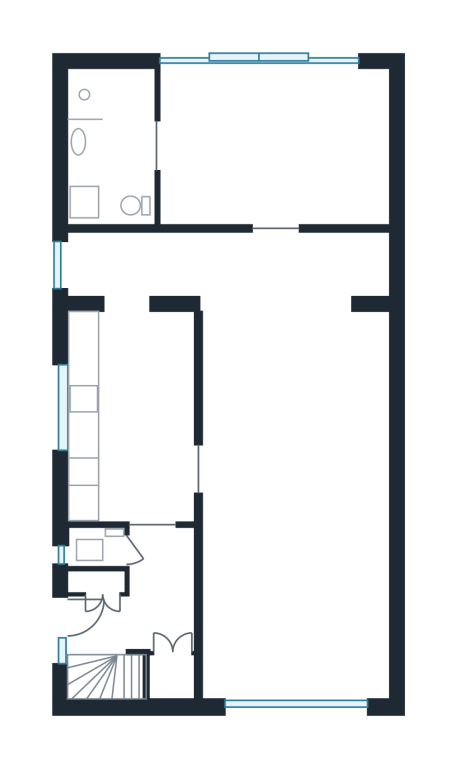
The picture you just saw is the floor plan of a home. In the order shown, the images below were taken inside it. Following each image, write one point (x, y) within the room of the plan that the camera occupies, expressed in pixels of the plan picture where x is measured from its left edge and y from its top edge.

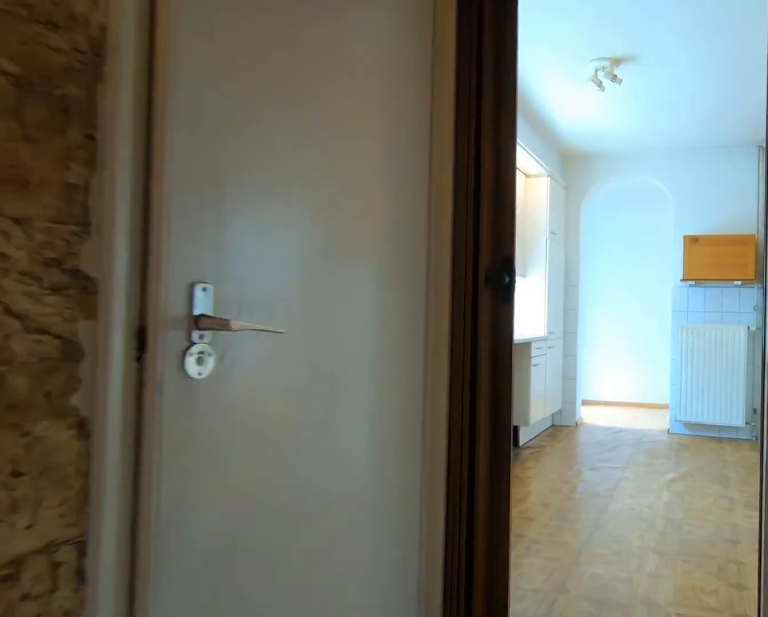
(142, 599)
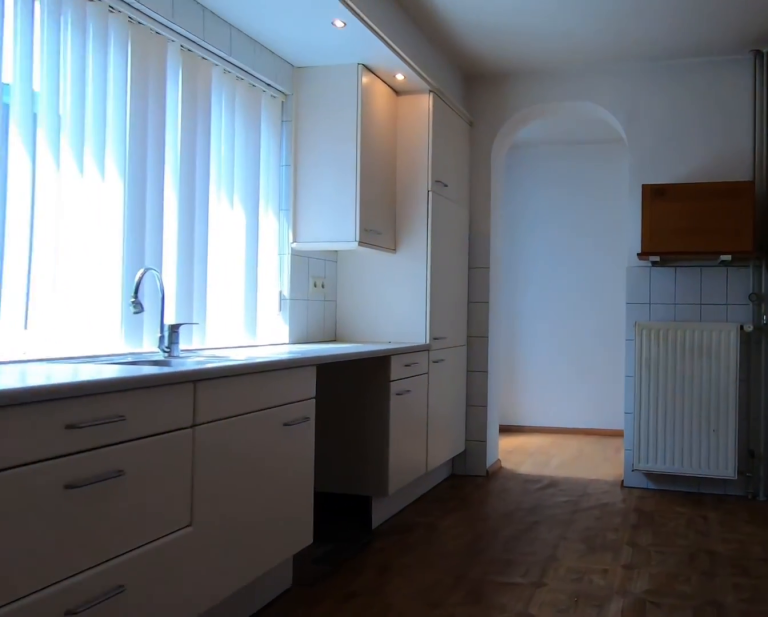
(146, 415)
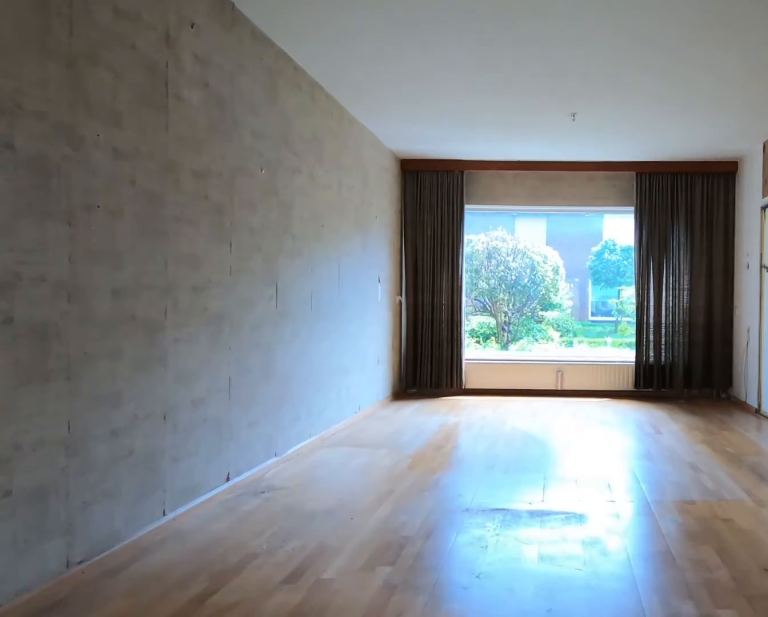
(293, 502)
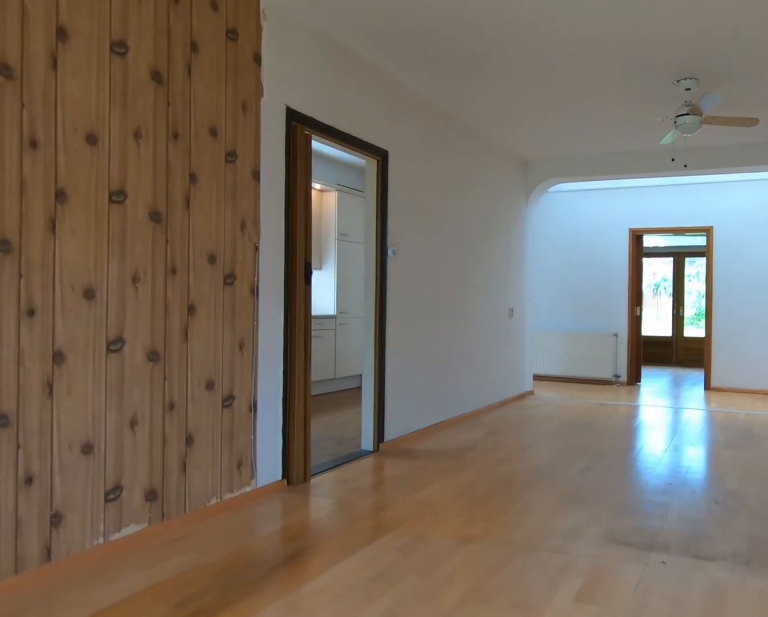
(293, 502)
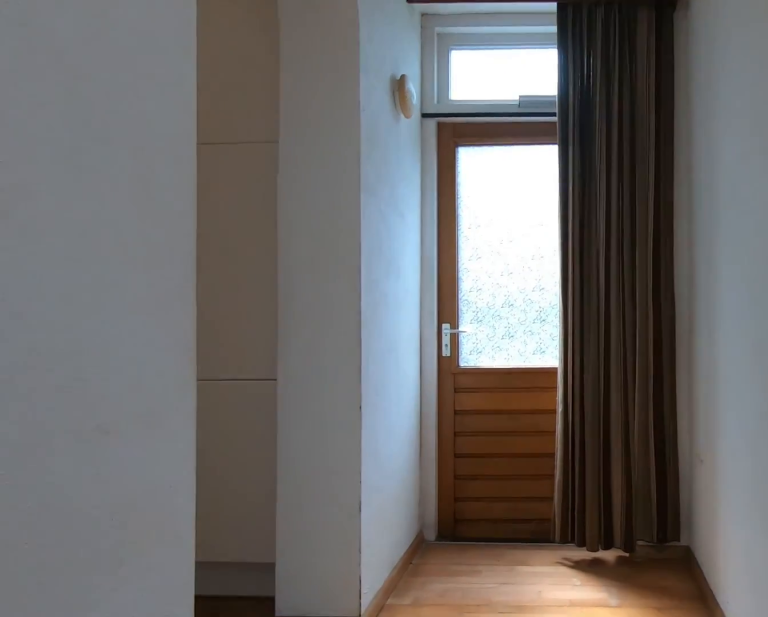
(229, 266)
